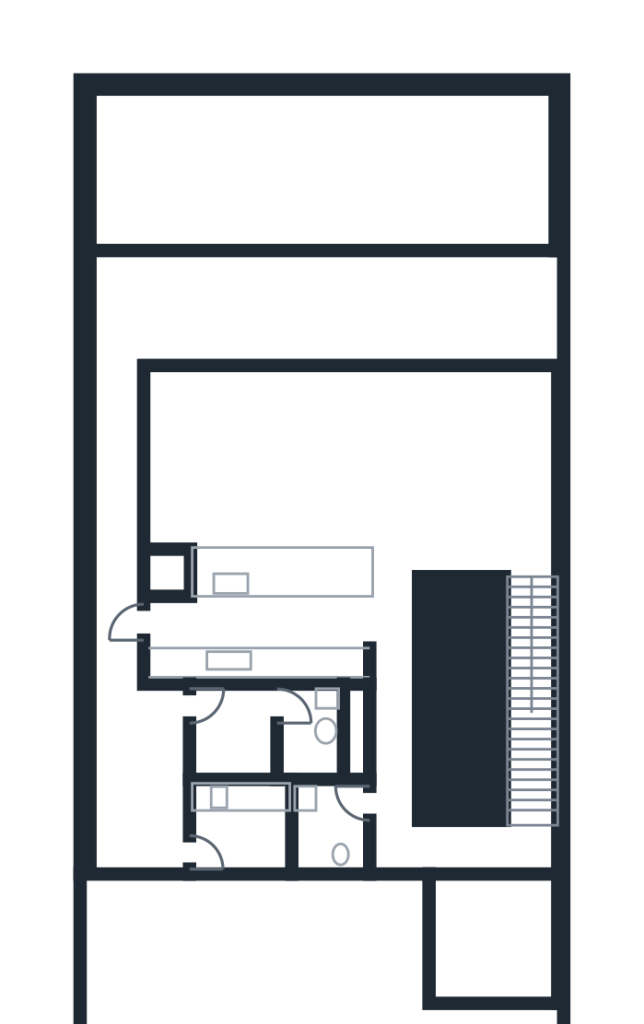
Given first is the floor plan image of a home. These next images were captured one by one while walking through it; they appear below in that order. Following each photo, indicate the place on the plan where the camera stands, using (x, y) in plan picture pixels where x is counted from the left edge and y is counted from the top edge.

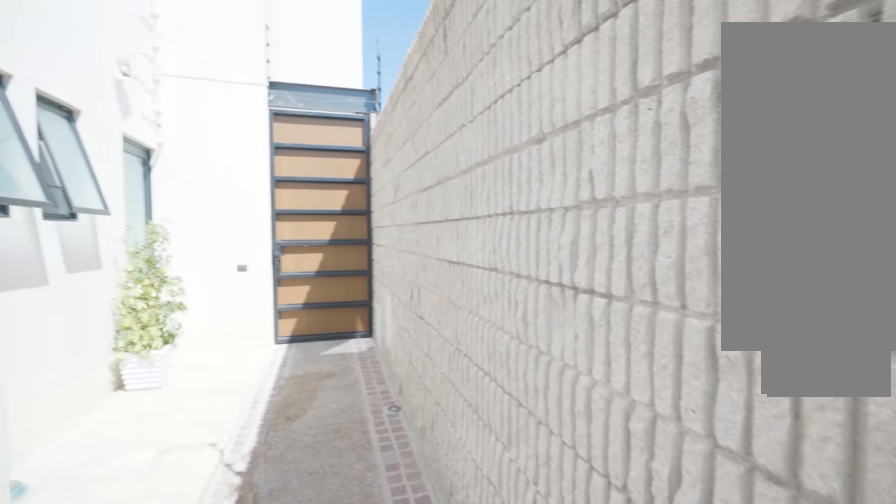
(124, 618)
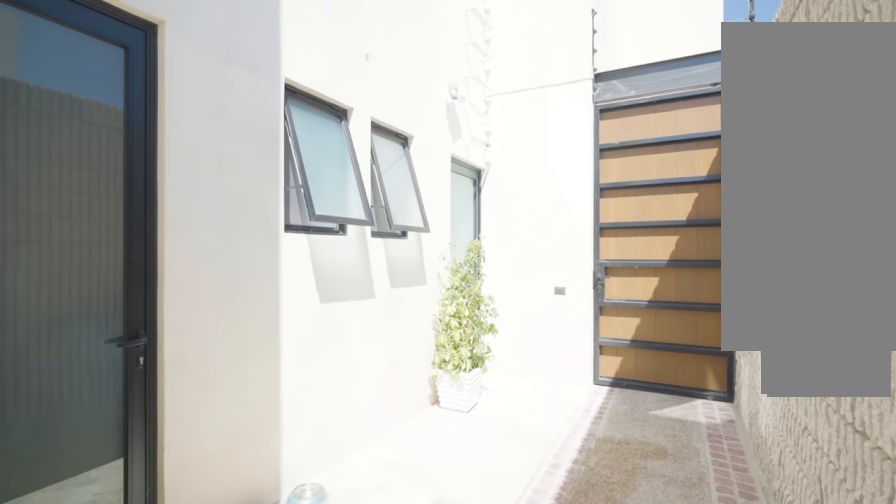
(104, 650)
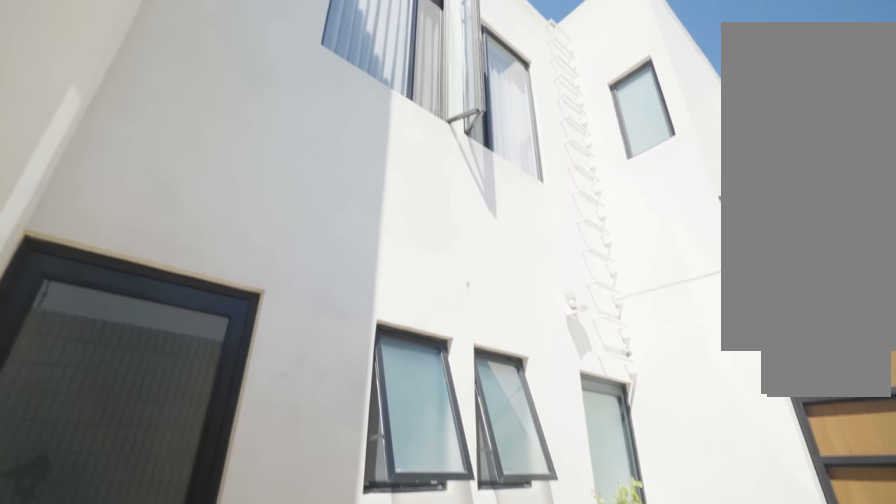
(119, 716)
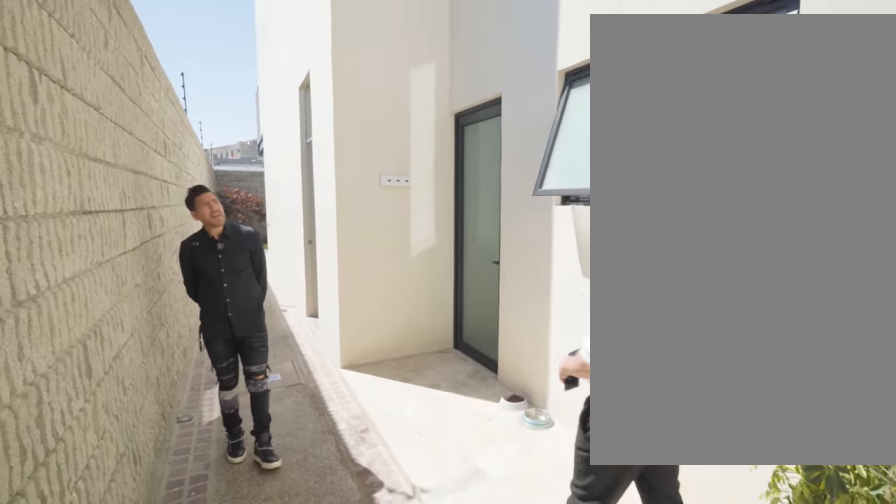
(127, 841)
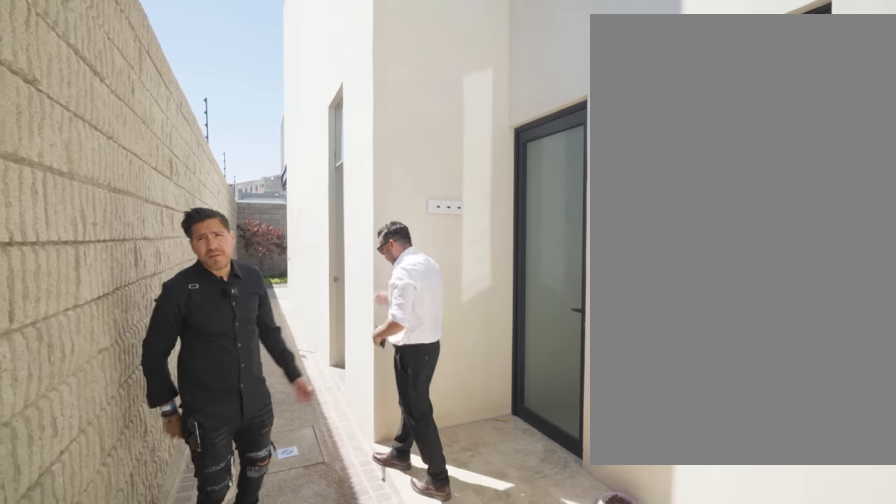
(125, 840)
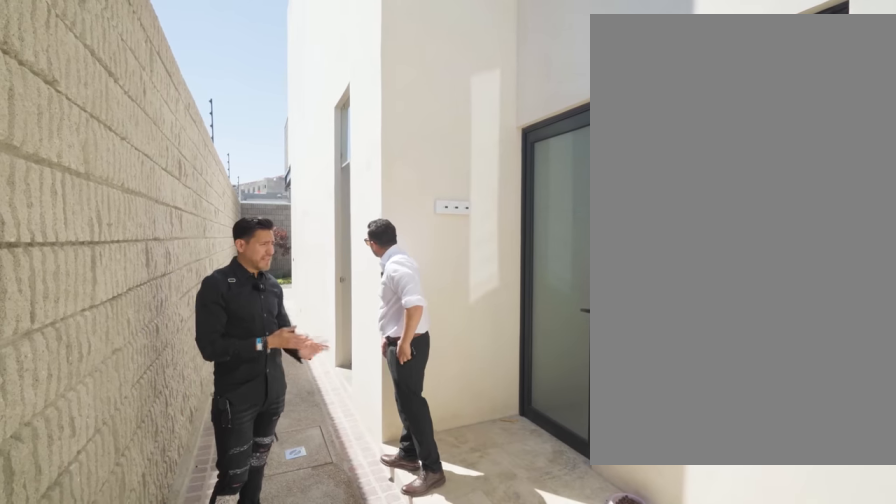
(125, 826)
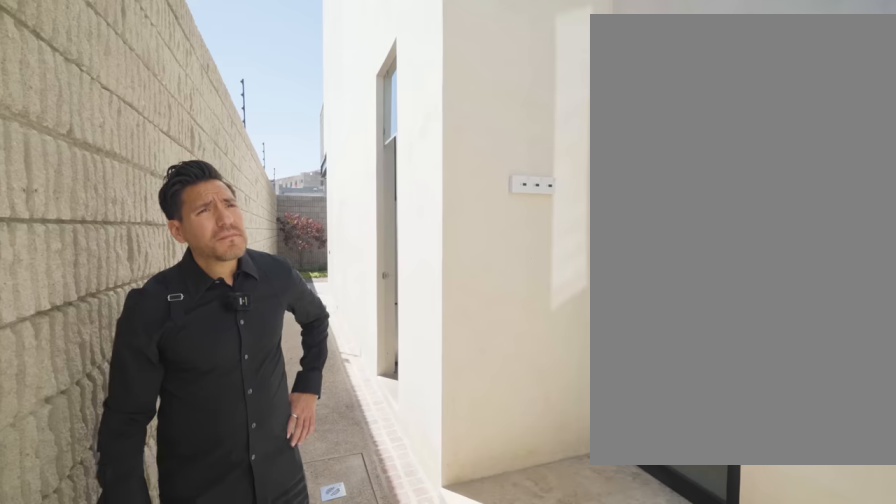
(112, 781)
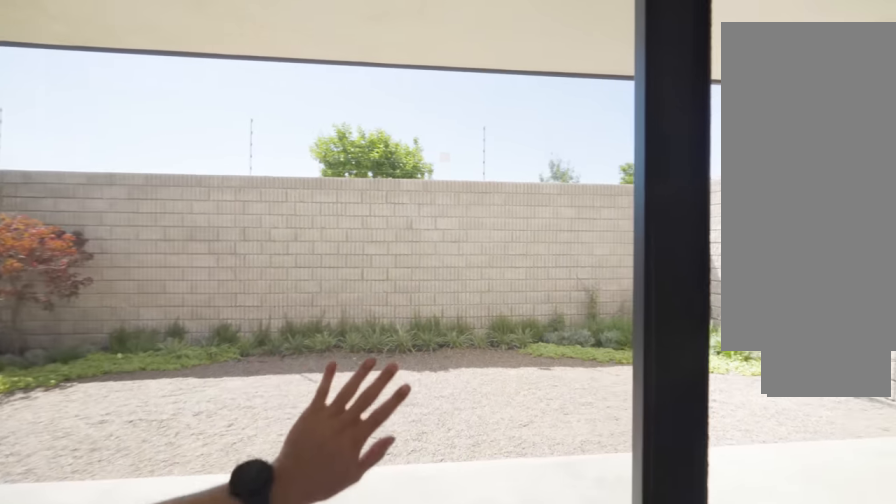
(290, 434)
